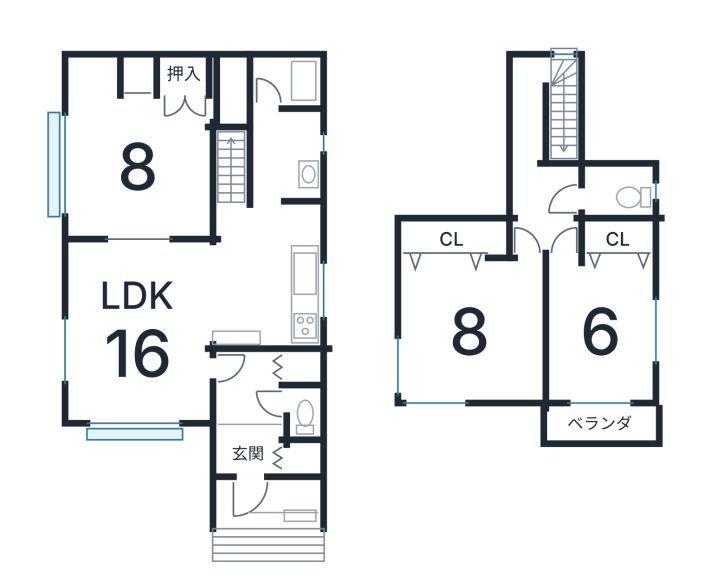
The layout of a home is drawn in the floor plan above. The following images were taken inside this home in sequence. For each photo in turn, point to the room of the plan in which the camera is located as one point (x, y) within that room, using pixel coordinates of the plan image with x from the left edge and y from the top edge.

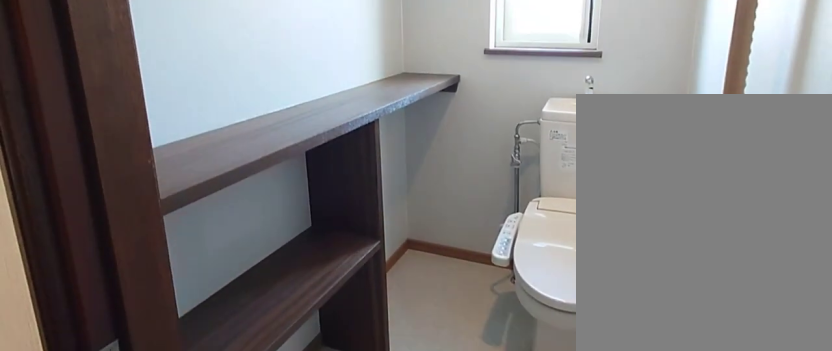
(618, 202)
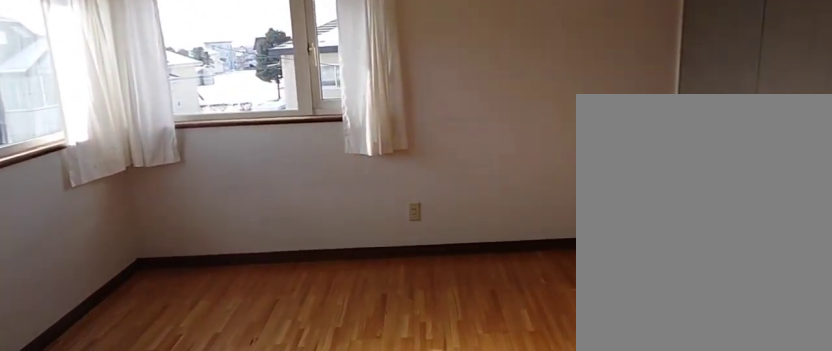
(467, 321)
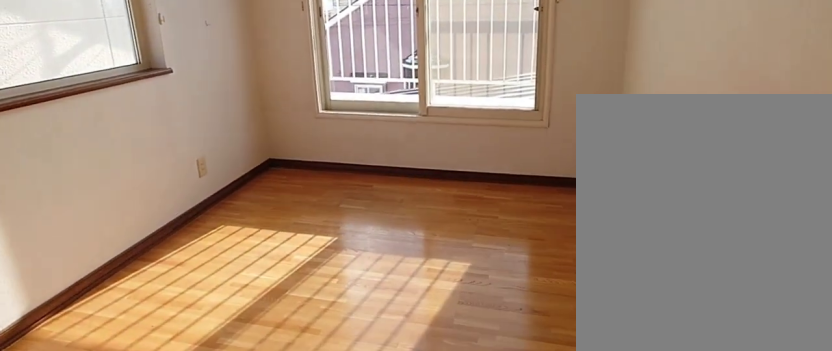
(606, 321)
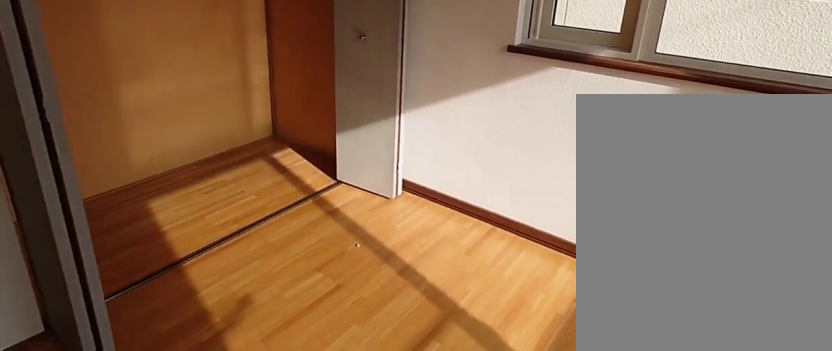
(606, 321)
